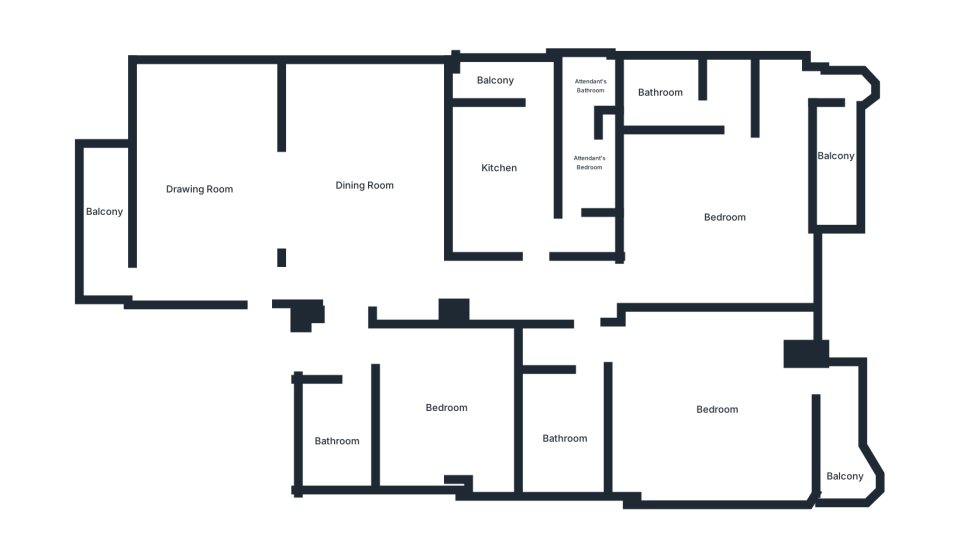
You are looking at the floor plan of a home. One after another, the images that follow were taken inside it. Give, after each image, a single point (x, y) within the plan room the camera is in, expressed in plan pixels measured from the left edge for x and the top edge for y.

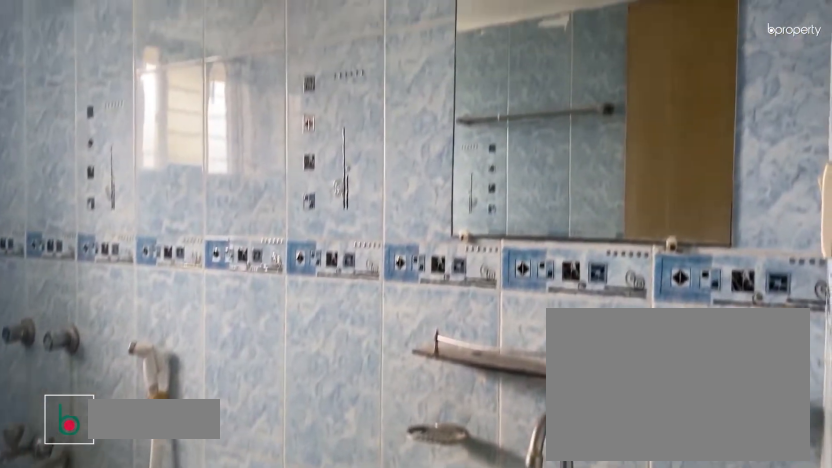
(342, 433)
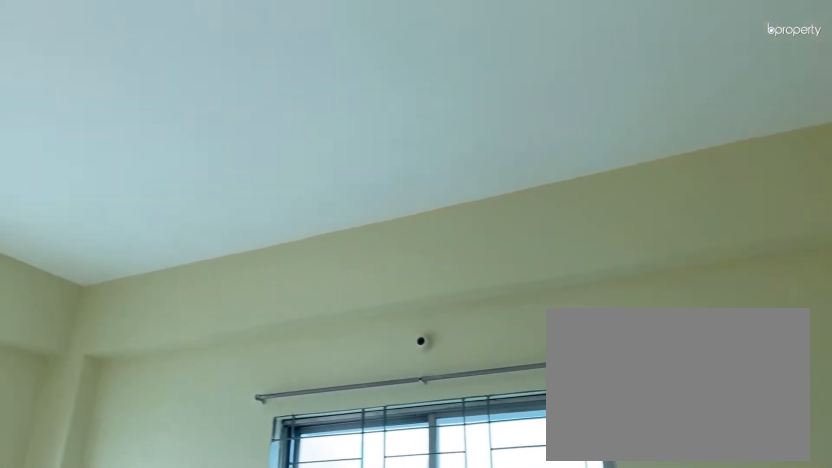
(710, 410)
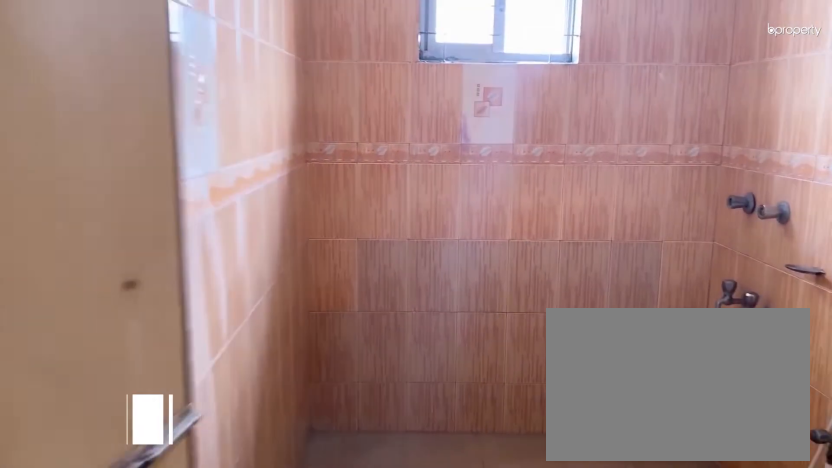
(584, 378)
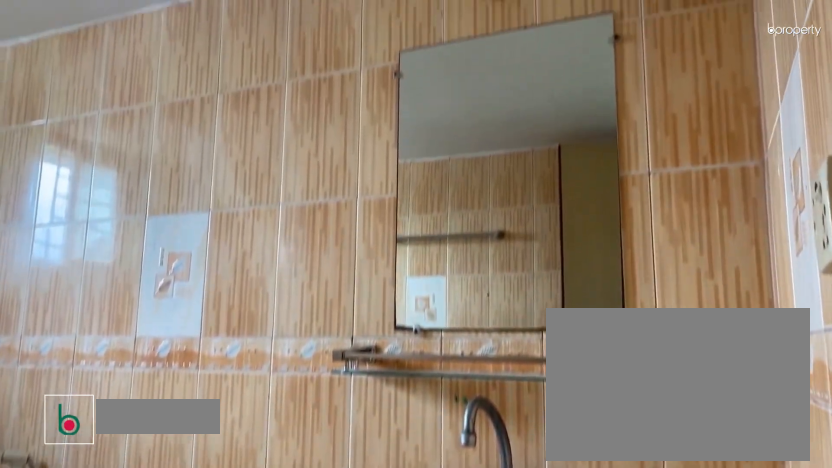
(564, 432)
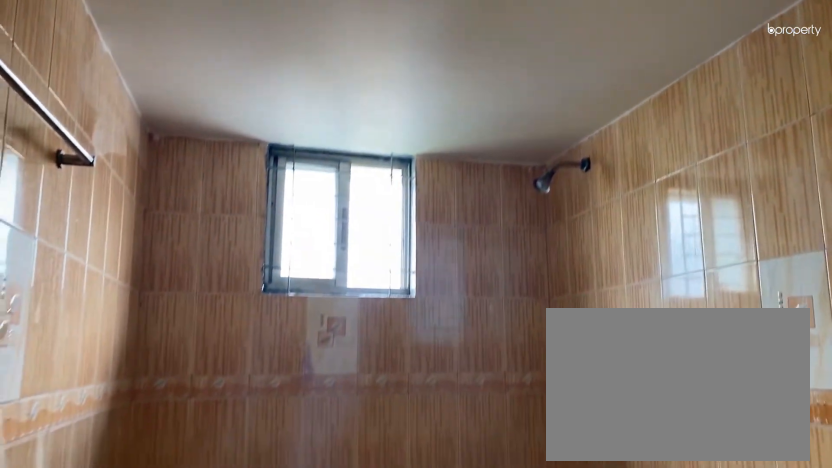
(564, 432)
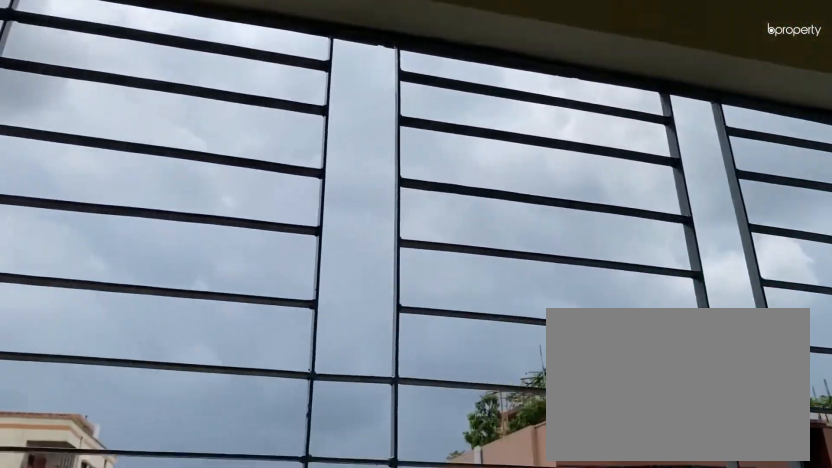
(836, 442)
